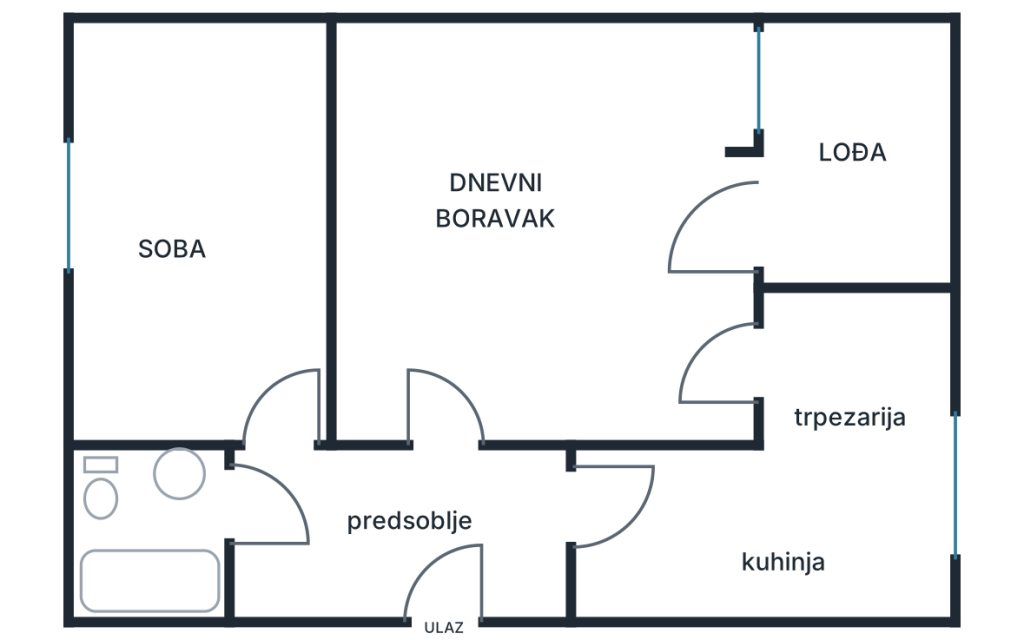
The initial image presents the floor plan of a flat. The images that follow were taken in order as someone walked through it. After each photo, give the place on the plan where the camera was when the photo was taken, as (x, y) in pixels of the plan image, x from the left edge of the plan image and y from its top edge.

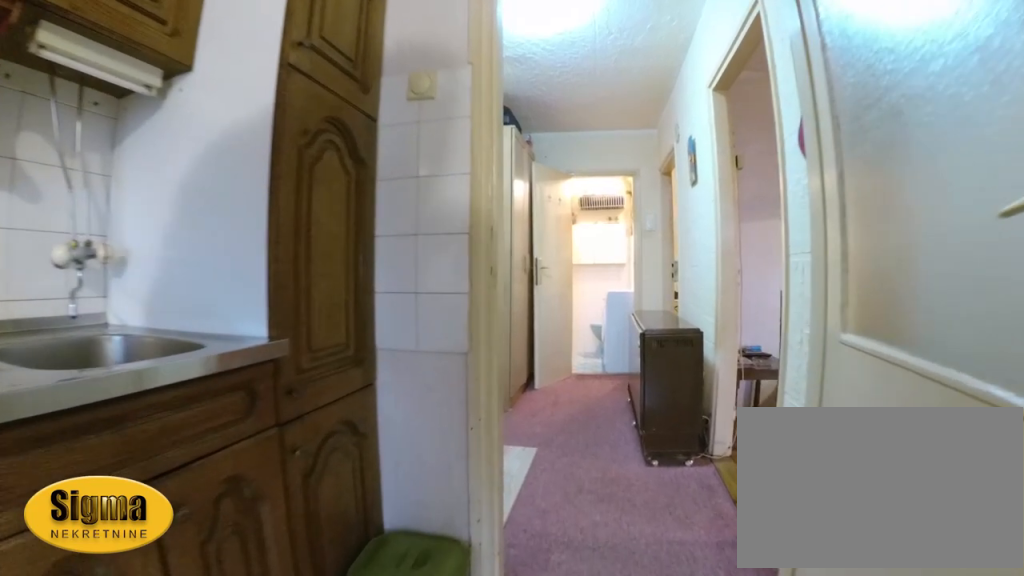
(698, 507)
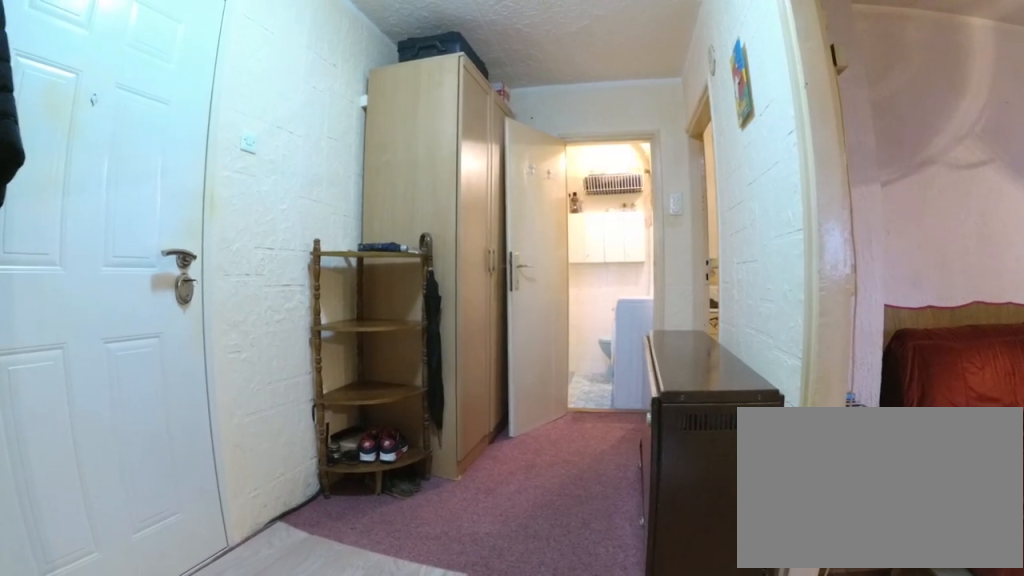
(560, 508)
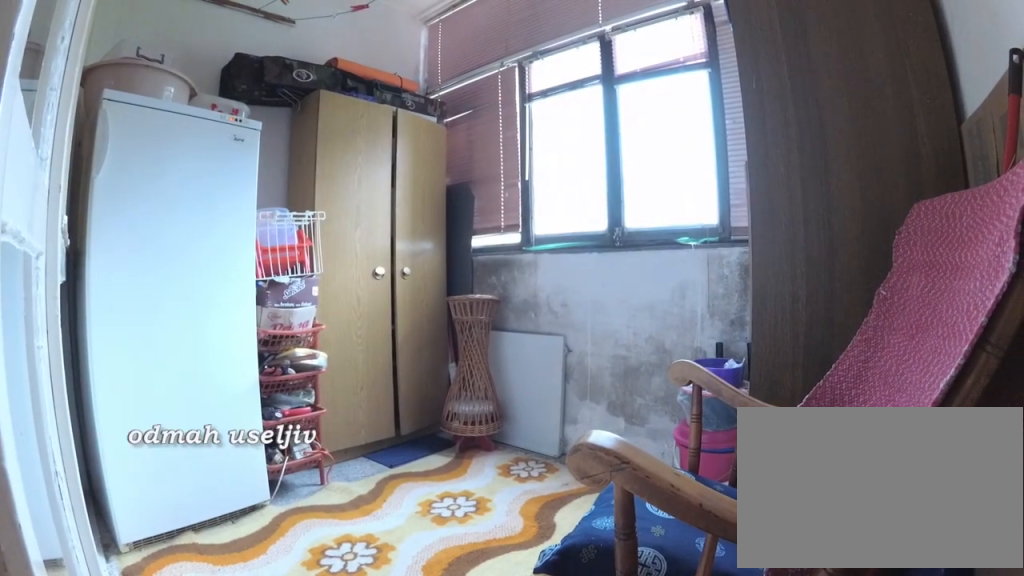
(758, 229)
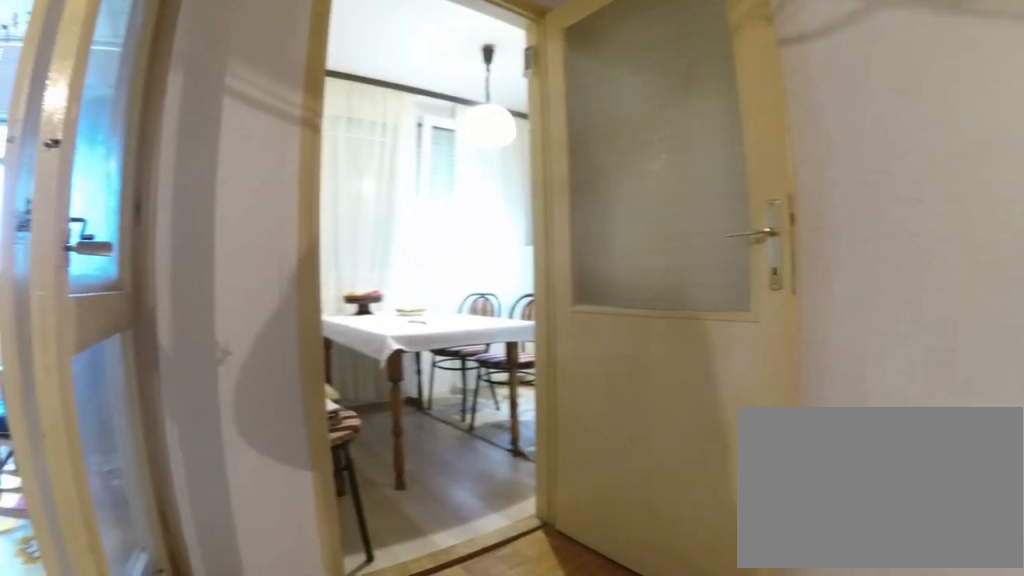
(629, 283)
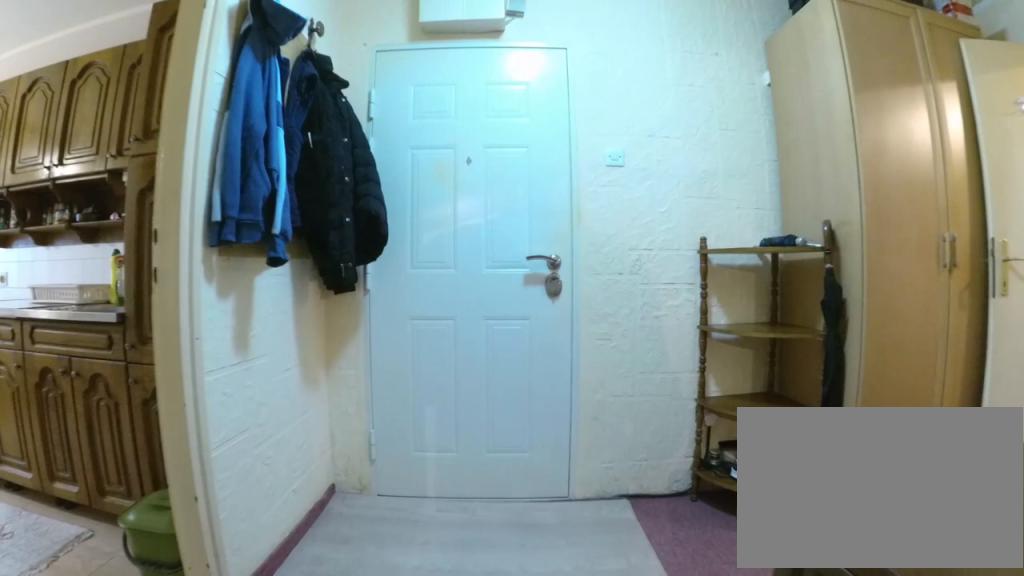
(440, 416)
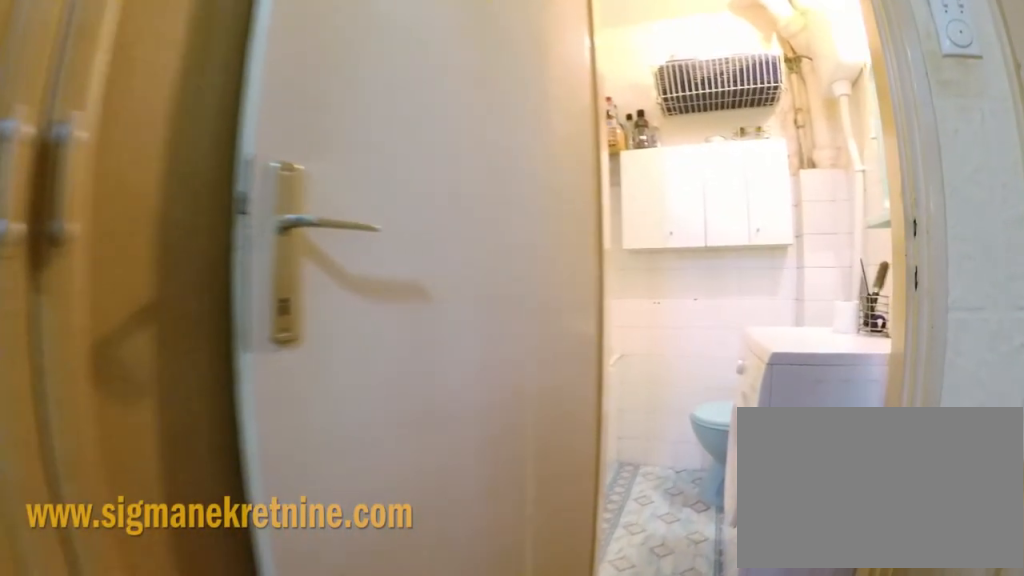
(332, 500)
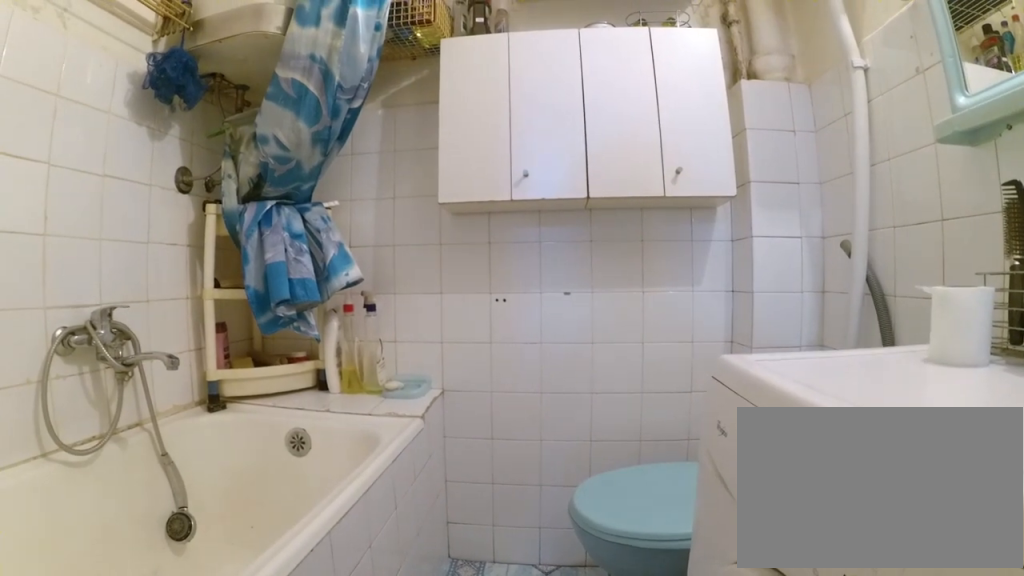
(245, 499)
